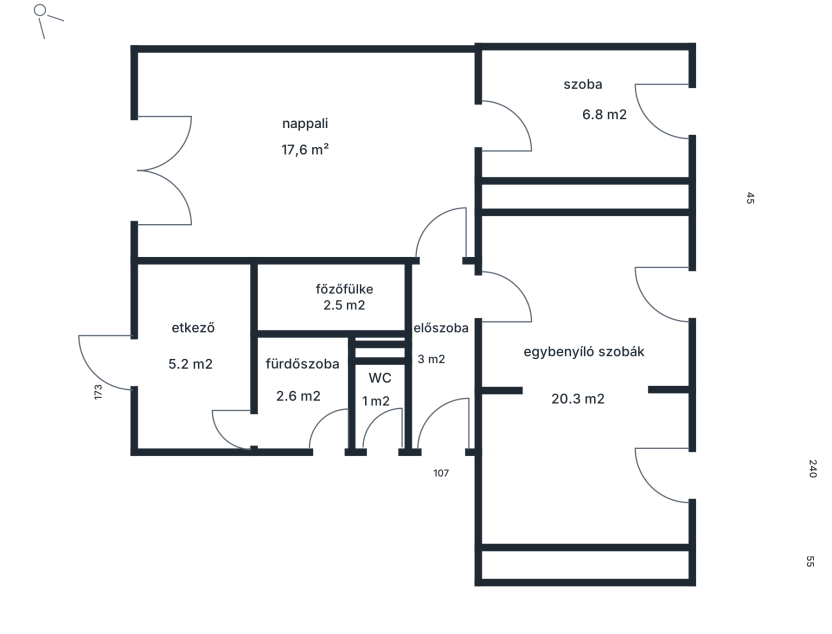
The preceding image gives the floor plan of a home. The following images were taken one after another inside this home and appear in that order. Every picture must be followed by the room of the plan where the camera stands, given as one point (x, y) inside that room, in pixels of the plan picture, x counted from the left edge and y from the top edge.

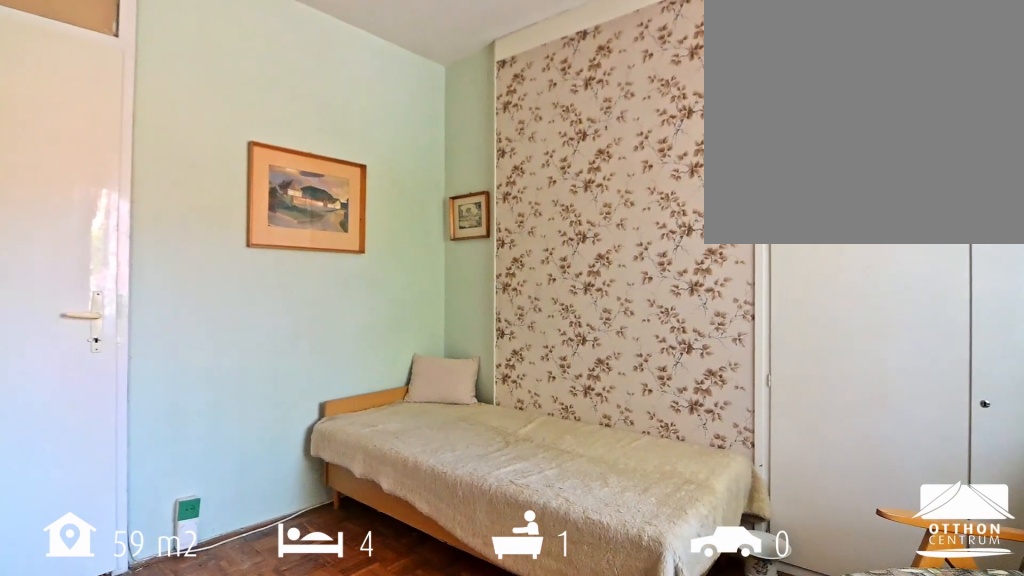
(577, 360)
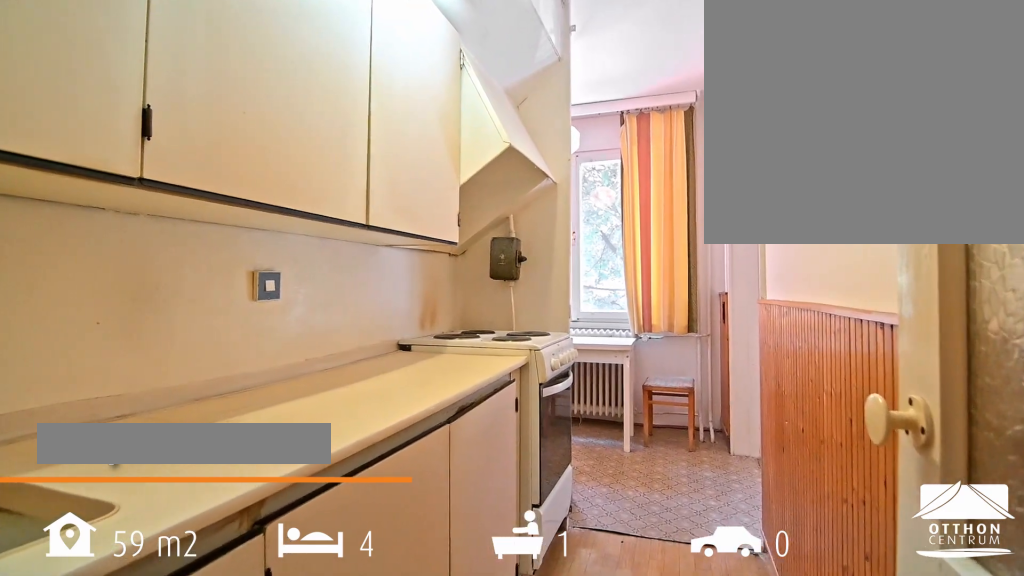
(327, 299)
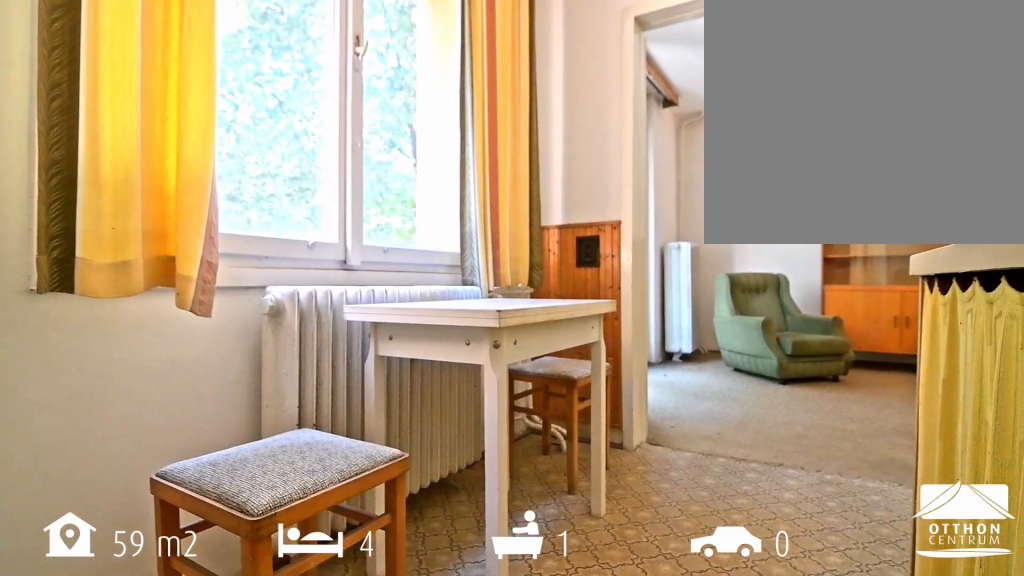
(194, 348)
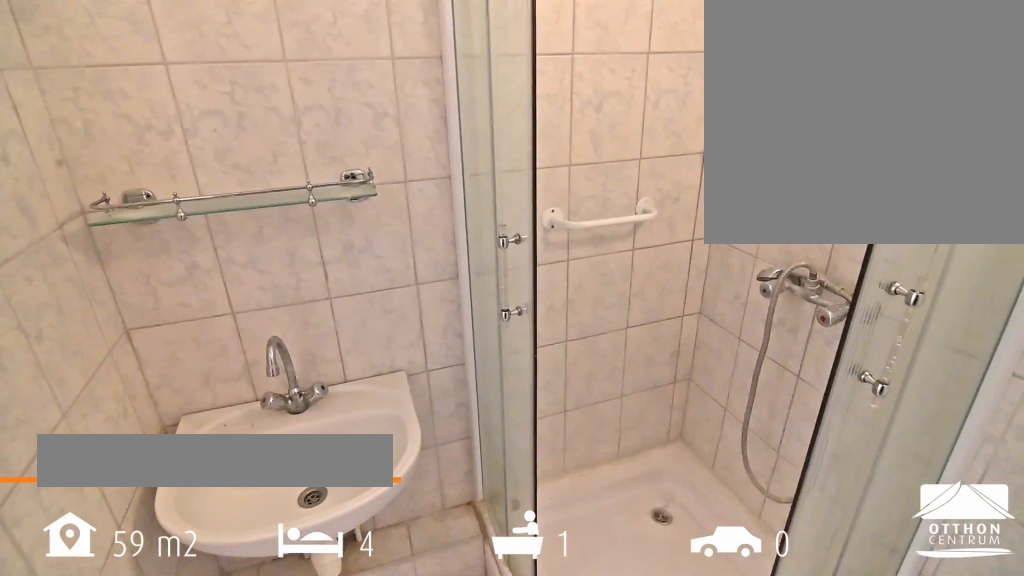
(304, 396)
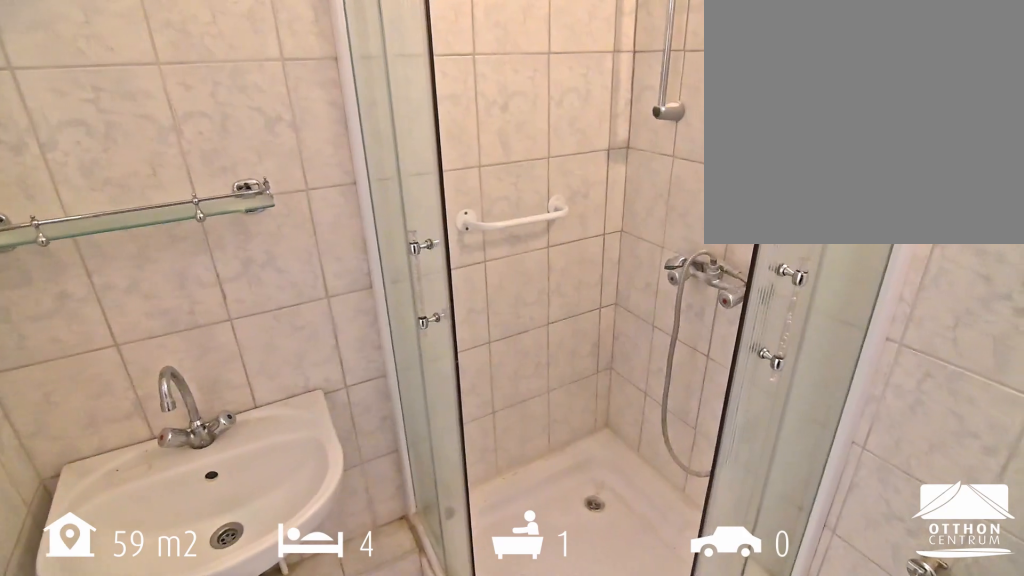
(304, 396)
